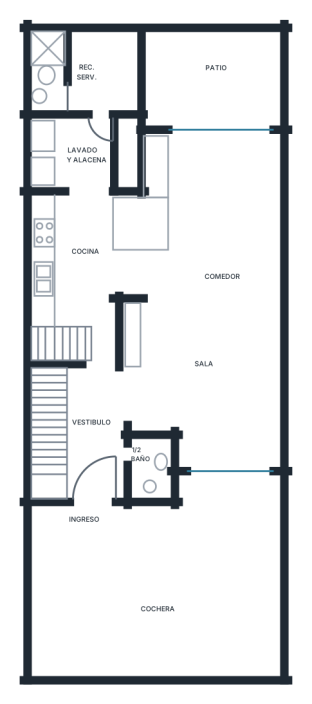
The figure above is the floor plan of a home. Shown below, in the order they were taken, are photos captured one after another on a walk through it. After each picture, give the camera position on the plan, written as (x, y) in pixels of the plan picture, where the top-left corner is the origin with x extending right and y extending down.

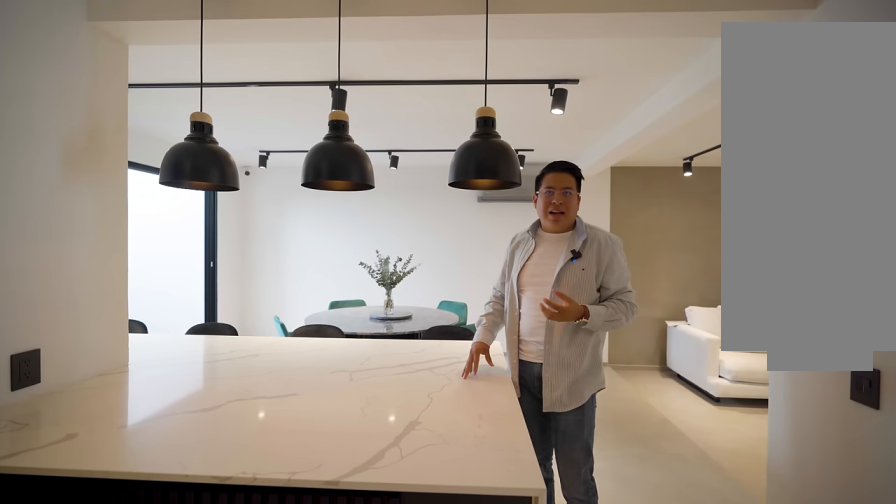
(71, 233)
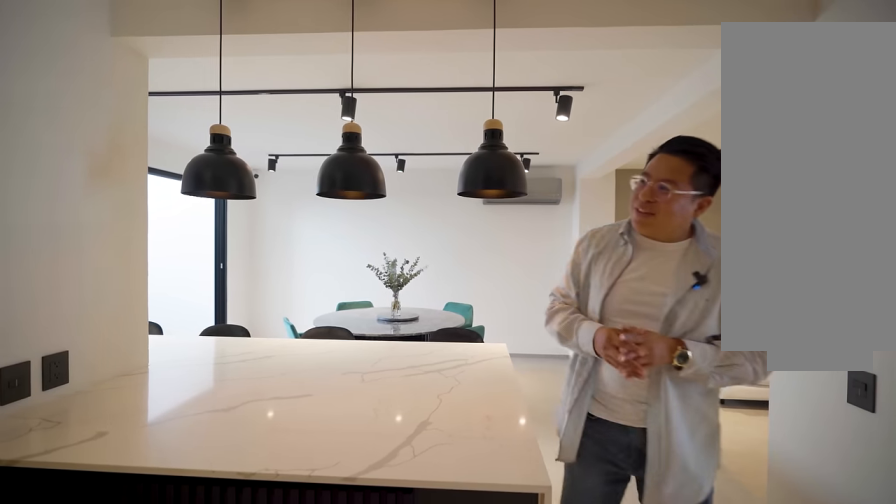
(71, 233)
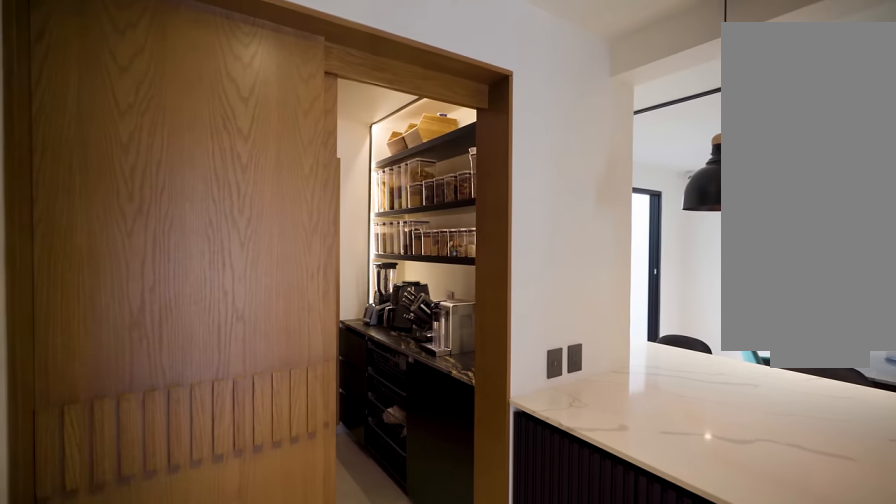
(71, 232)
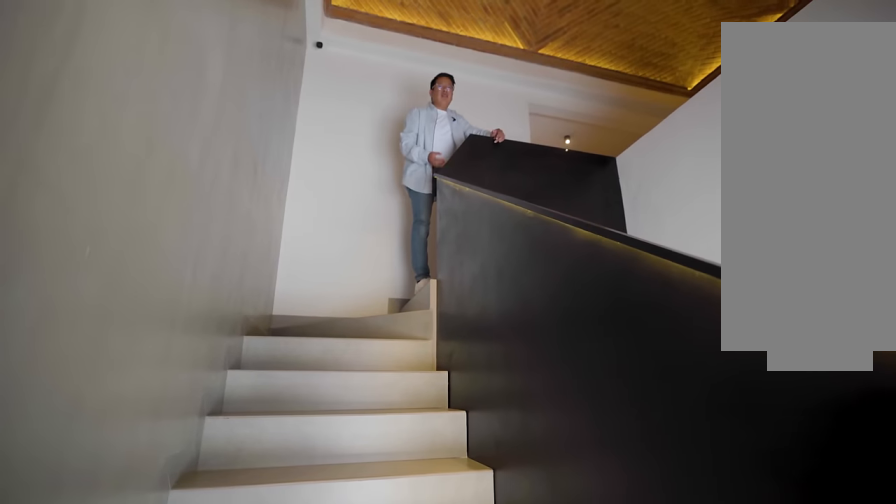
(55, 476)
